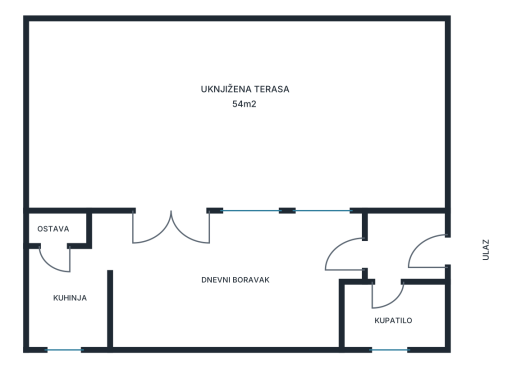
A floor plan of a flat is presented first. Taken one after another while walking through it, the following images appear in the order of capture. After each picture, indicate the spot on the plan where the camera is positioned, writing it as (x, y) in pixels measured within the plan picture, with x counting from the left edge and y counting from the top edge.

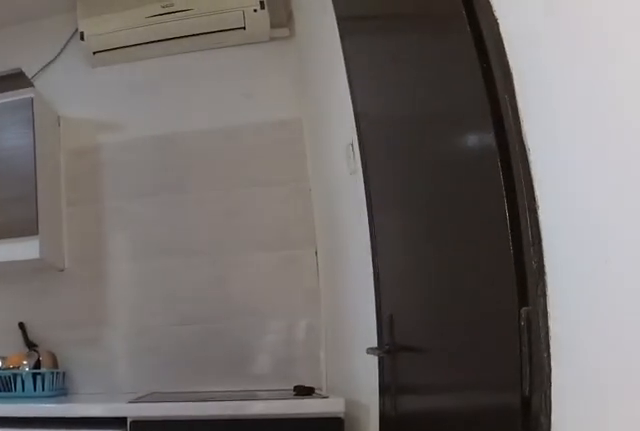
(129, 230)
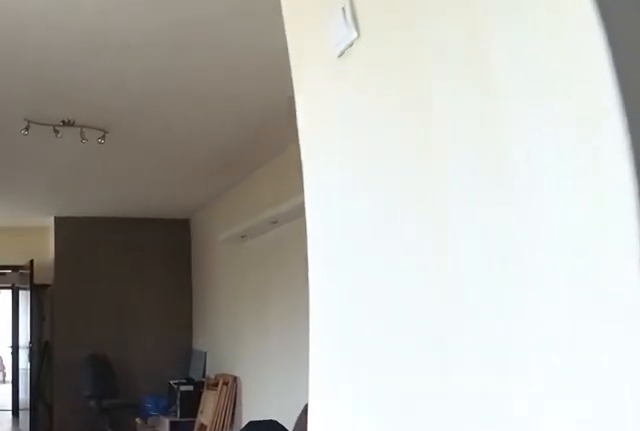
(75, 251)
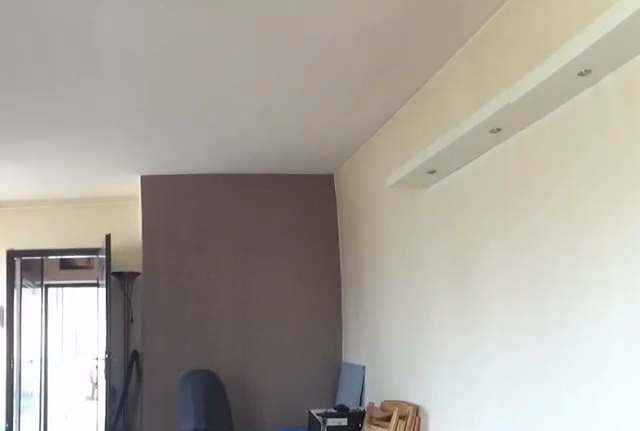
(143, 252)
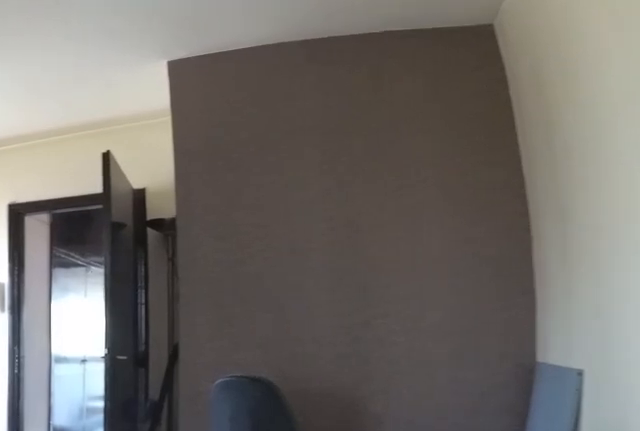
(206, 280)
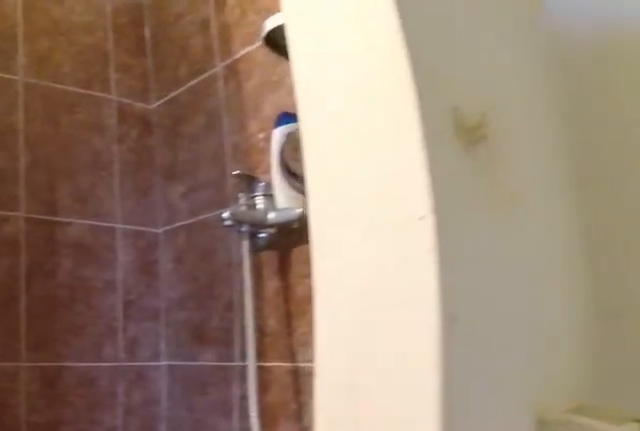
(352, 301)
